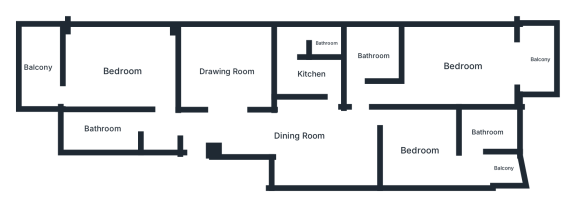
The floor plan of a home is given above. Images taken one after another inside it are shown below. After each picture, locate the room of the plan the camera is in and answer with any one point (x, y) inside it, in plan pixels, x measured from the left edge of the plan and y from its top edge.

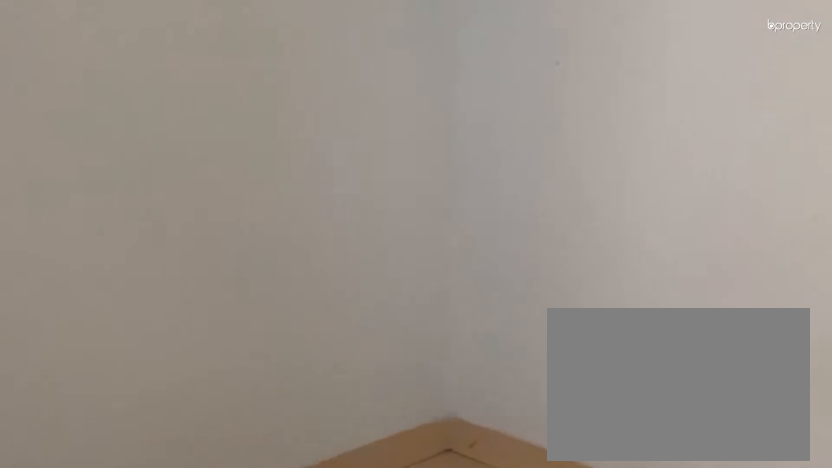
(298, 135)
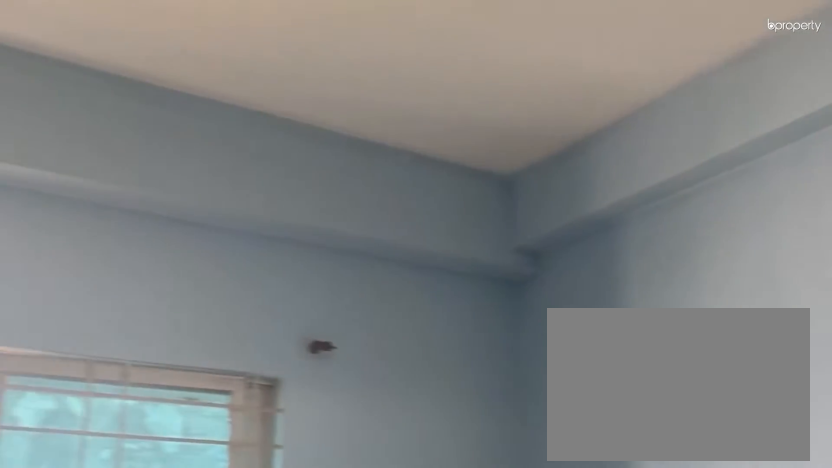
(228, 68)
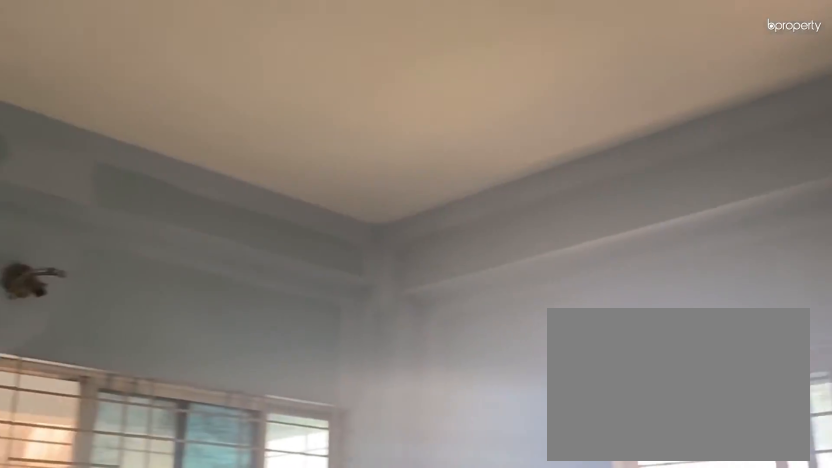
(121, 71)
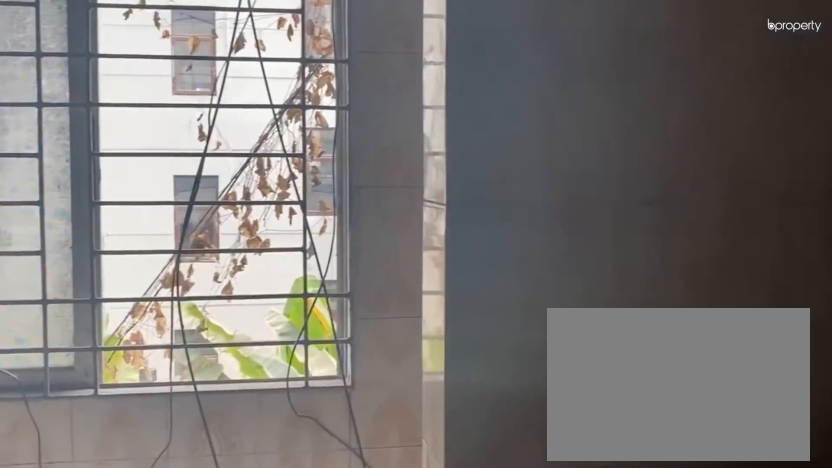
(311, 73)
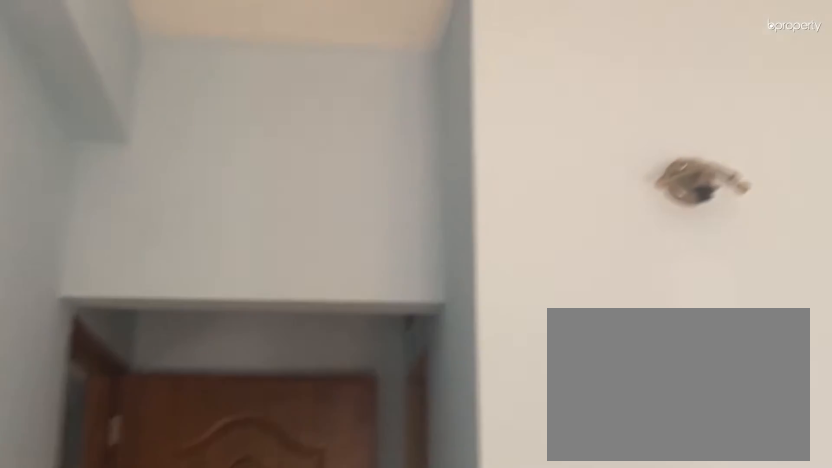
(461, 65)
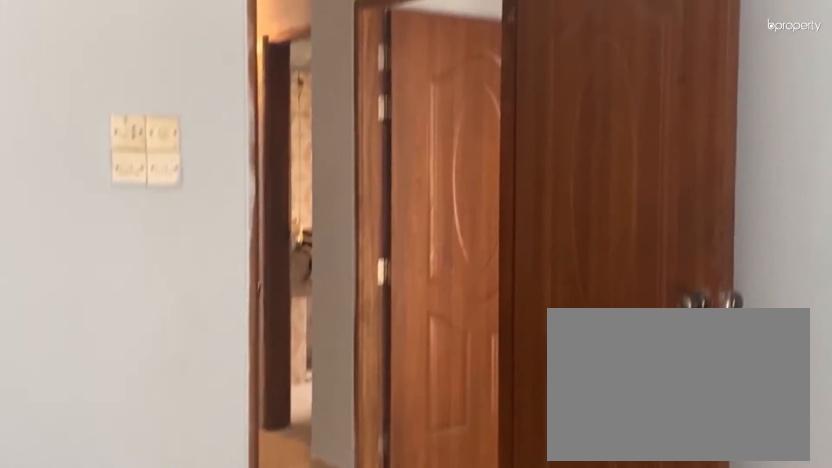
(420, 151)
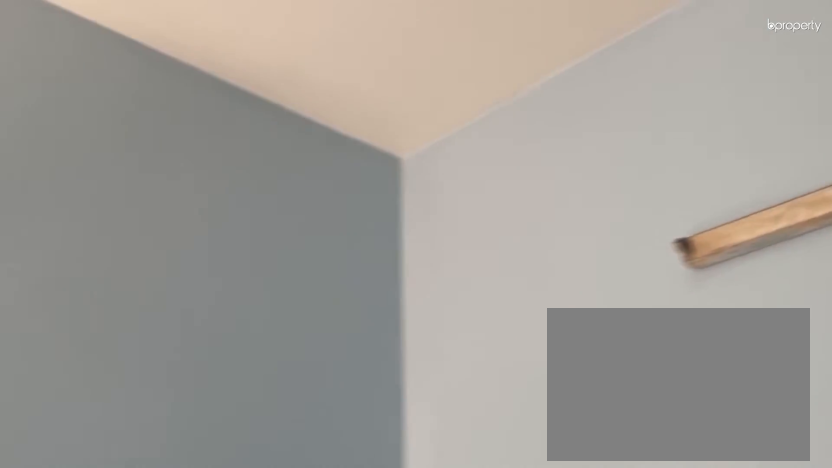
(420, 151)
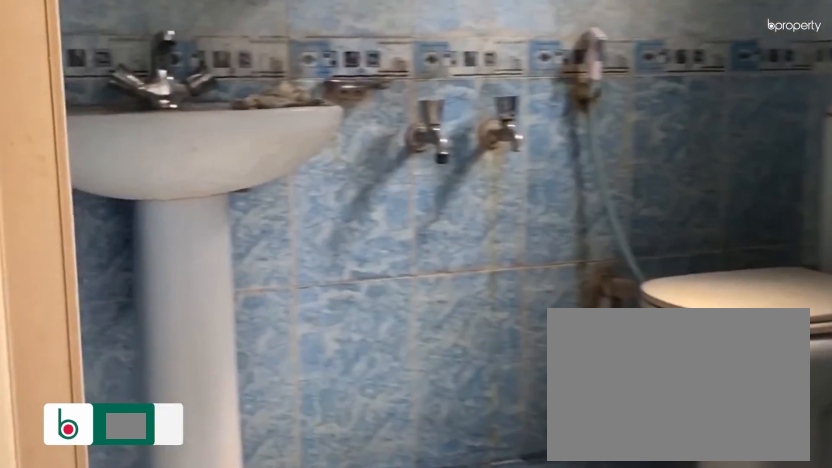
(488, 133)
